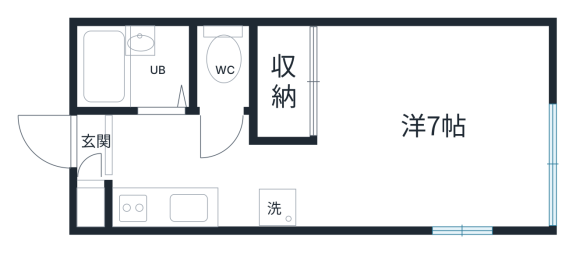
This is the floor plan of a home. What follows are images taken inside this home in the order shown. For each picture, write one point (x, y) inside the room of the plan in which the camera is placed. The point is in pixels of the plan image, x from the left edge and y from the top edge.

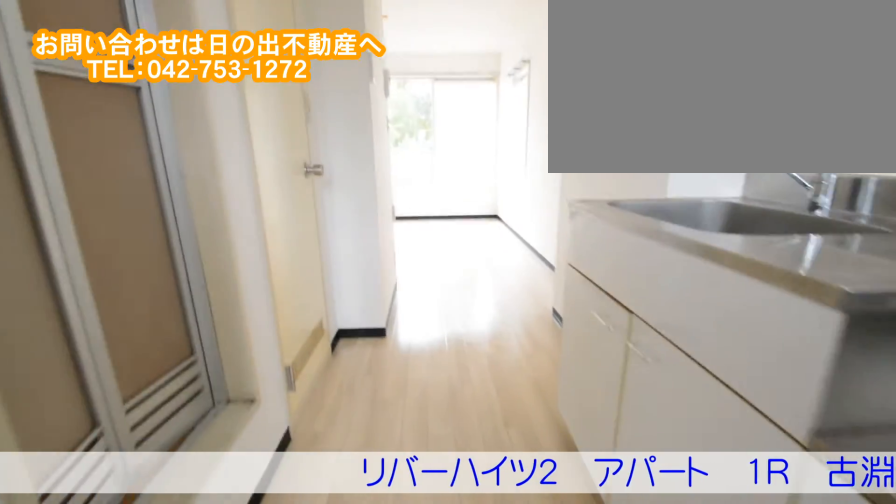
(147, 145)
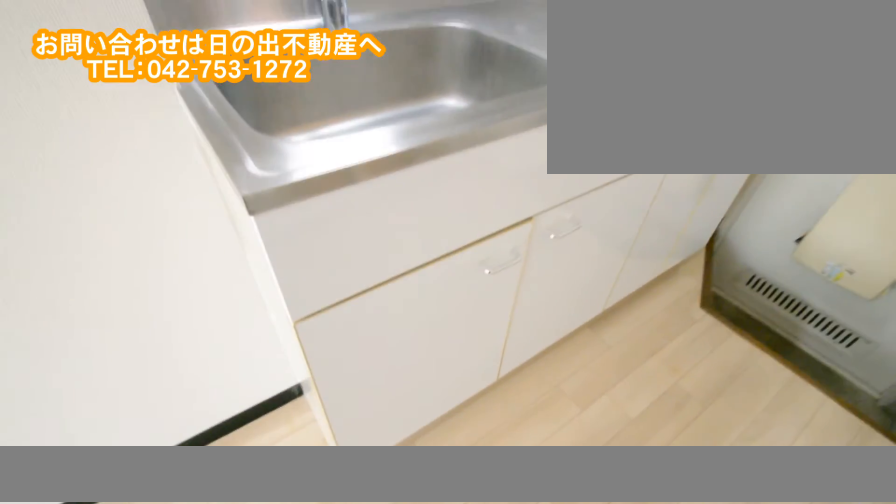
(187, 148)
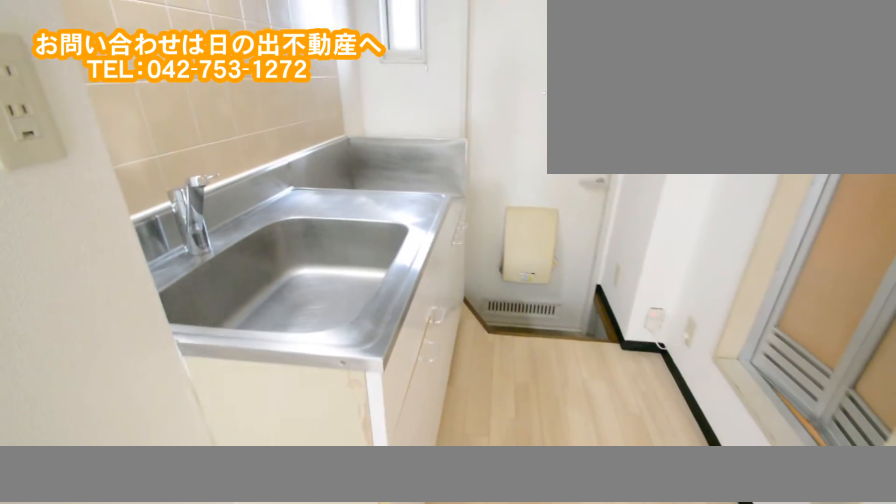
(187, 148)
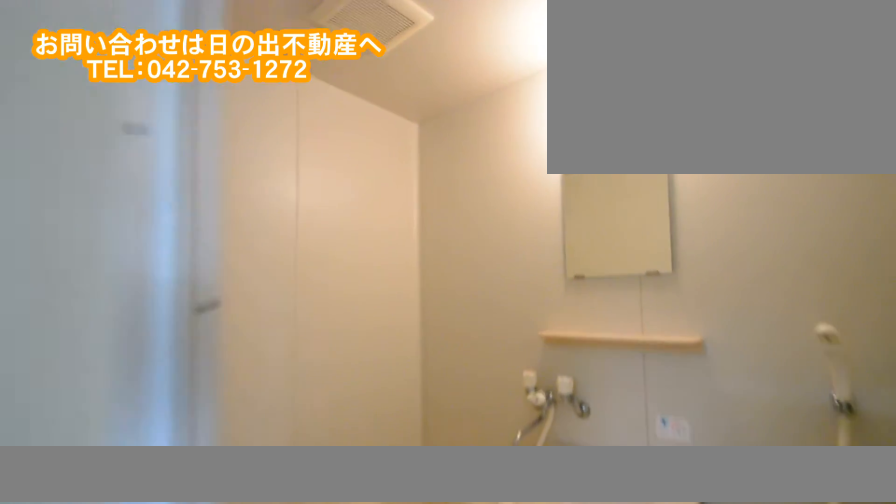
(128, 75)
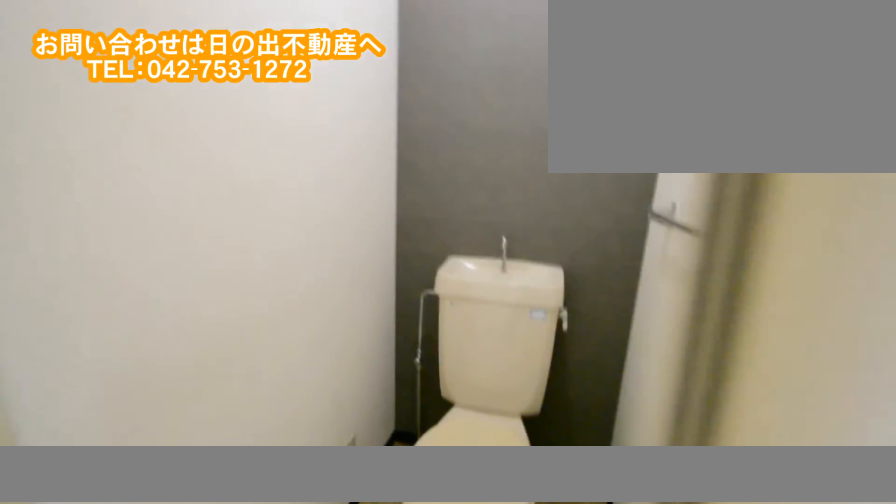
(217, 72)
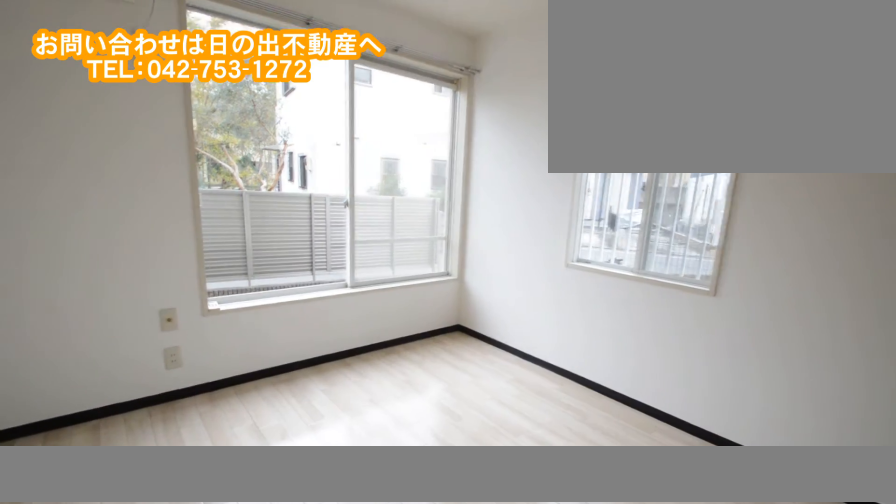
(440, 81)
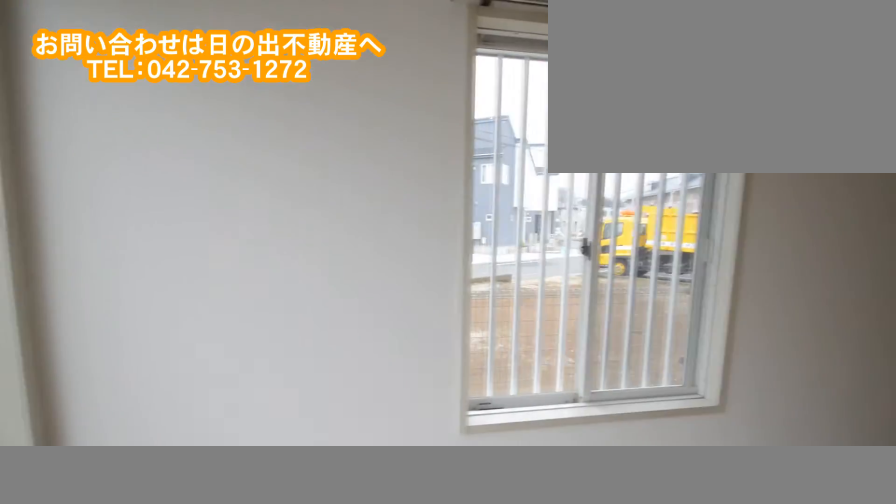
(440, 81)
